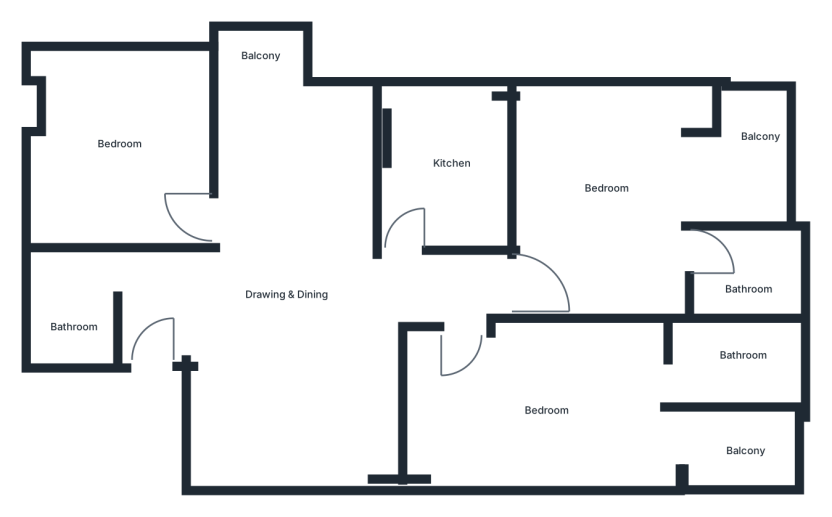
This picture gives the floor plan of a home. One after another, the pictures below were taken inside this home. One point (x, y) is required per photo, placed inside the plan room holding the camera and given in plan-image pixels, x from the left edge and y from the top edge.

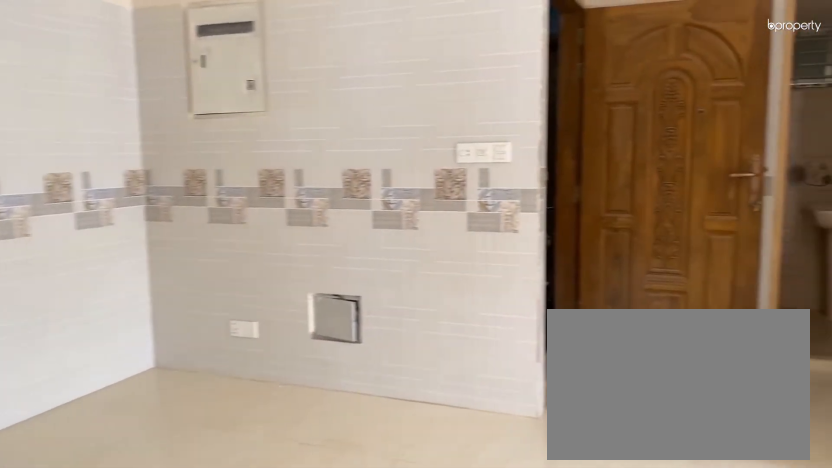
(283, 309)
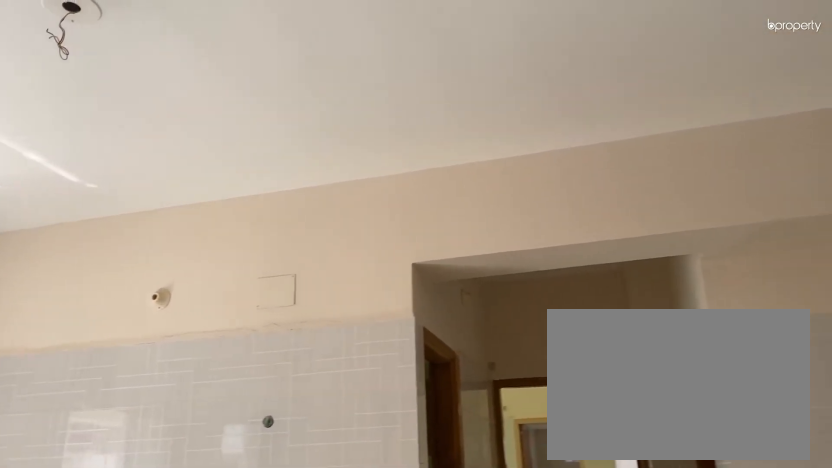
(282, 301)
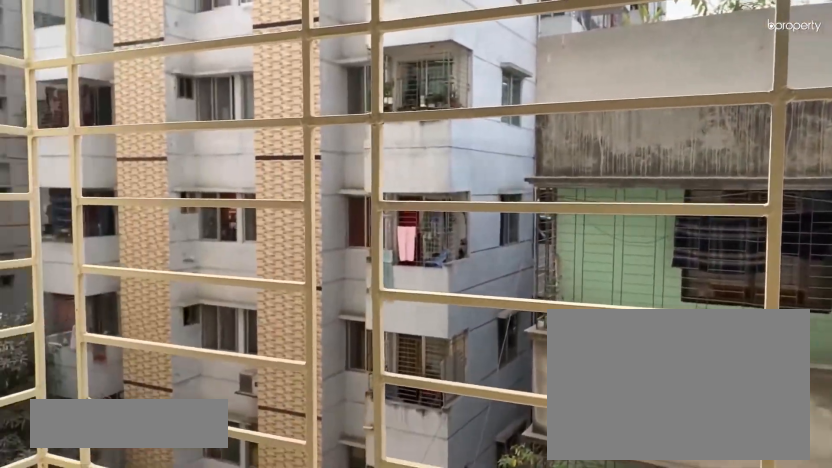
(259, 59)
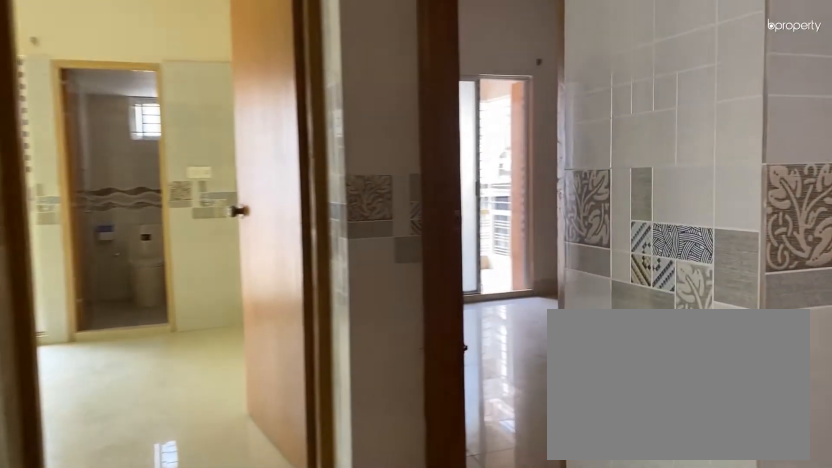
(319, 280)
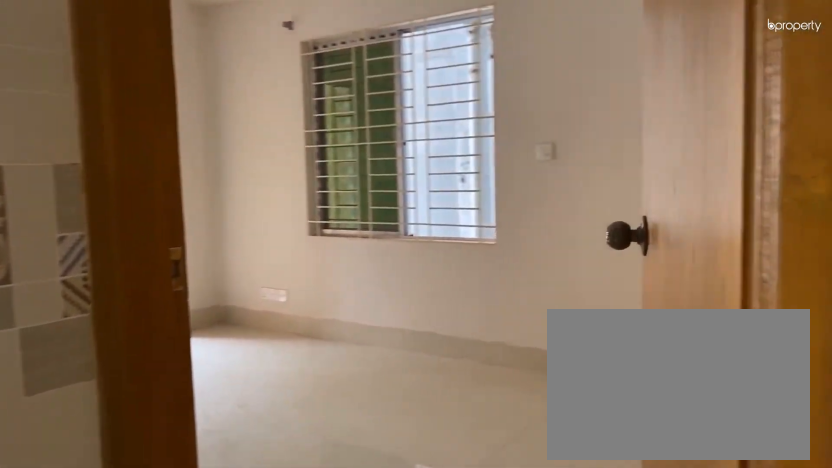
(459, 363)
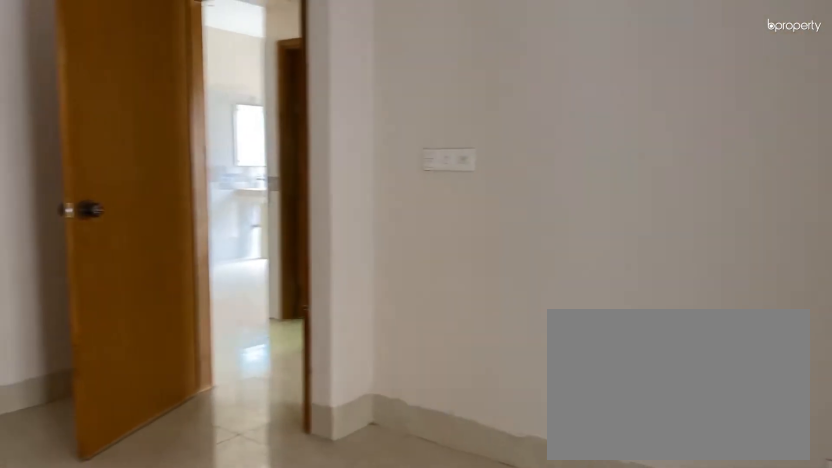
(582, 406)
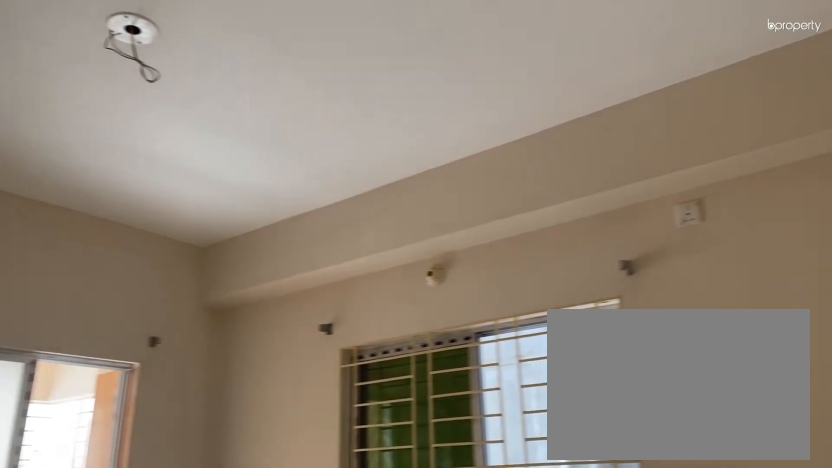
(582, 406)
